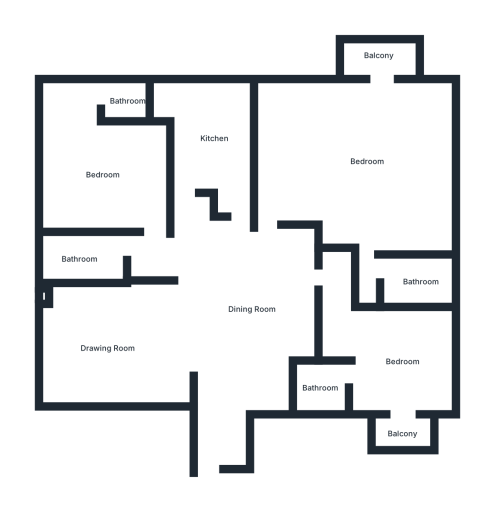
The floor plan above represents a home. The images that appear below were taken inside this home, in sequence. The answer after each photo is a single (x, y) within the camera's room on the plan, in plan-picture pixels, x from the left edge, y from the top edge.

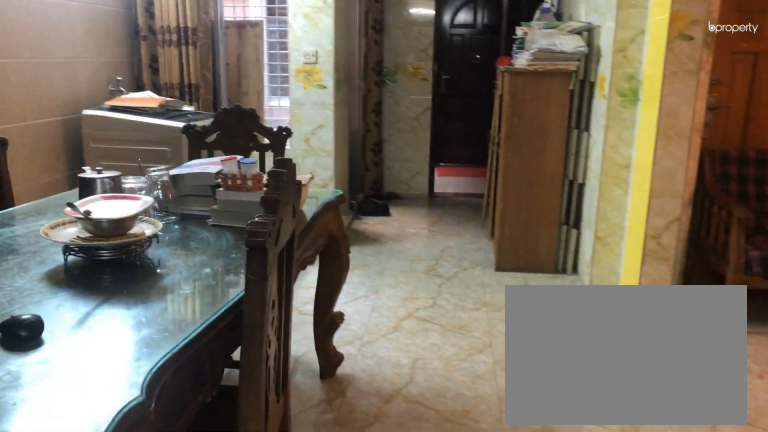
(252, 309)
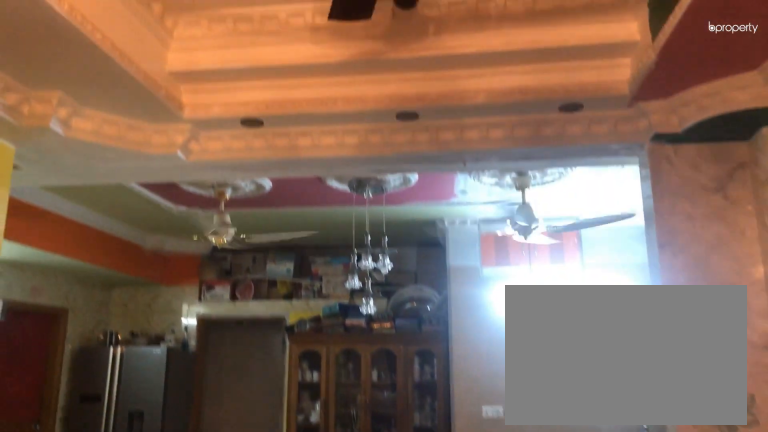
(108, 347)
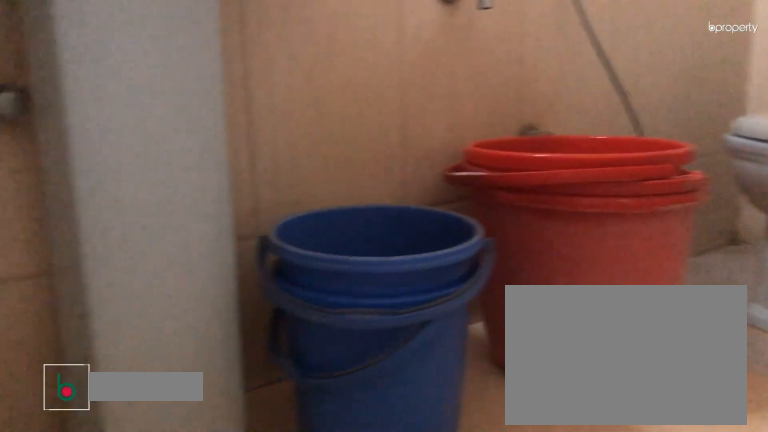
(80, 259)
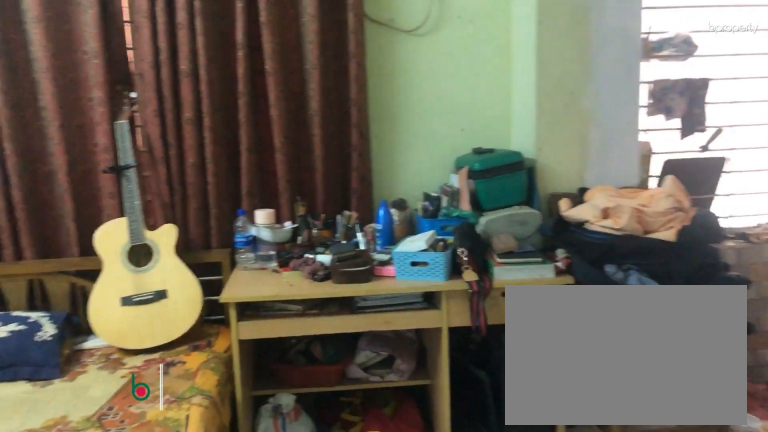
(103, 175)
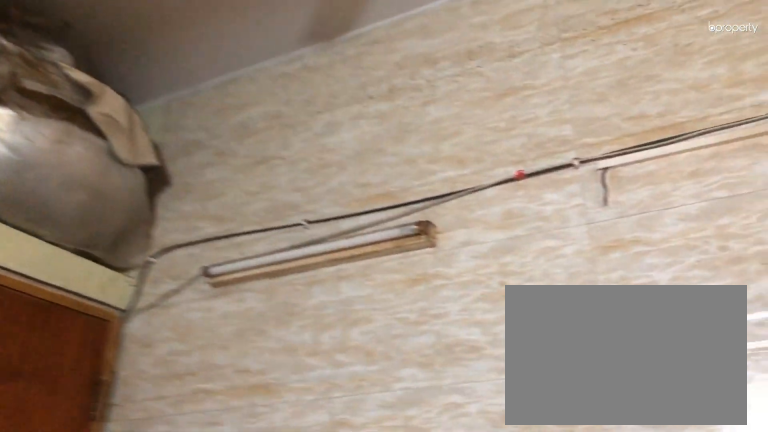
(214, 138)
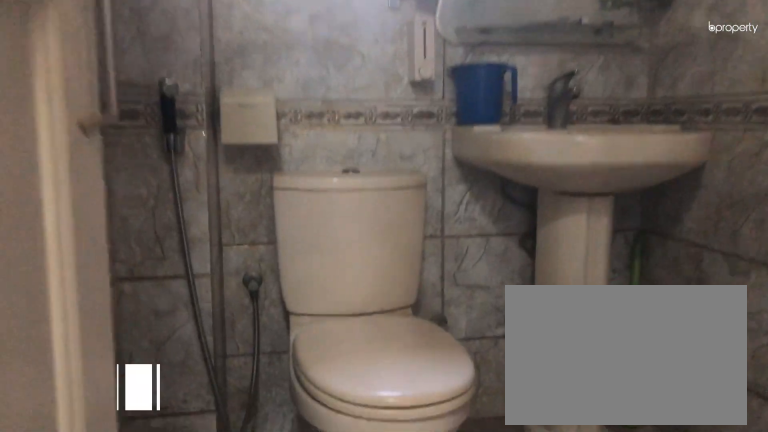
(421, 280)
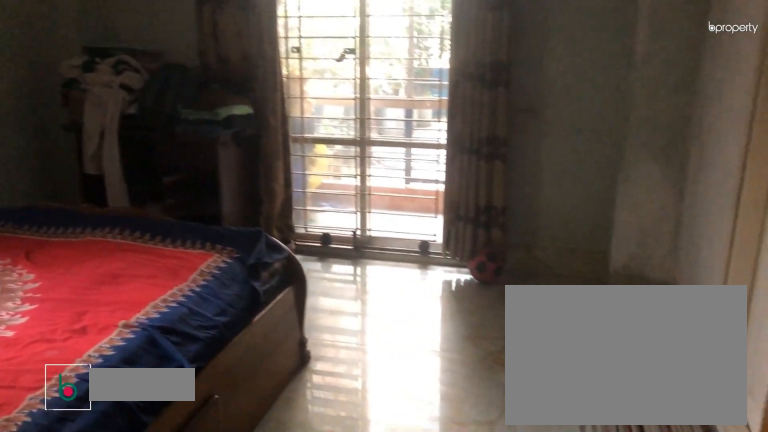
(404, 361)
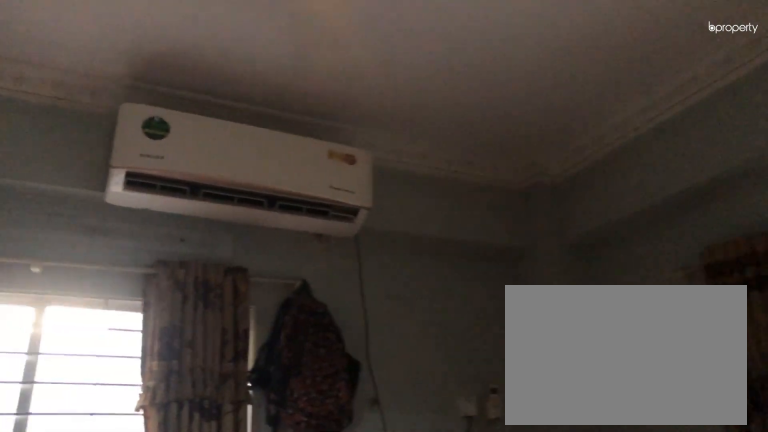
(403, 361)
